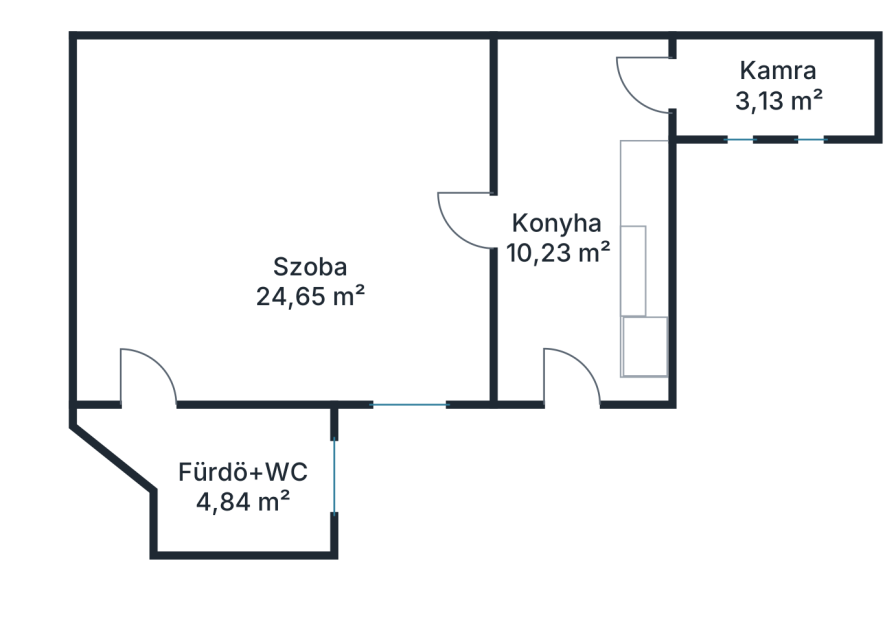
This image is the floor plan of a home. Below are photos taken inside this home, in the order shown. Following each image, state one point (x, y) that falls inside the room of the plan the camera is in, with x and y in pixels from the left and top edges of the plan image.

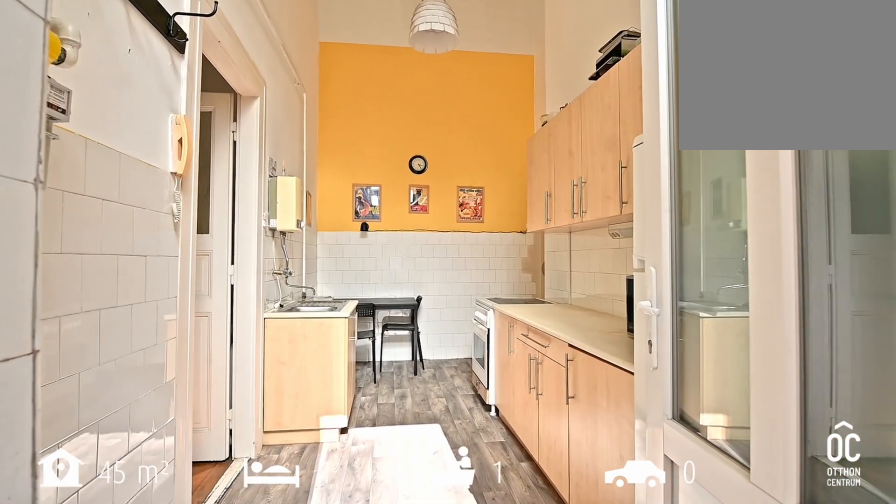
(558, 333)
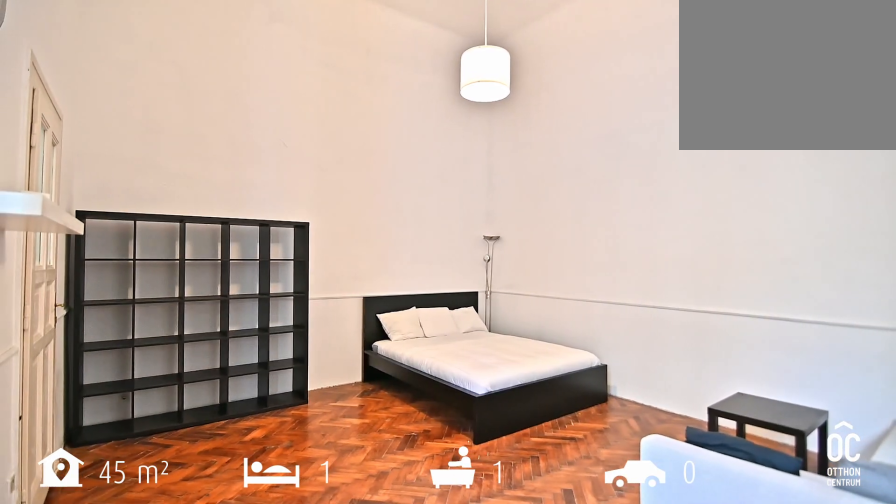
(284, 190)
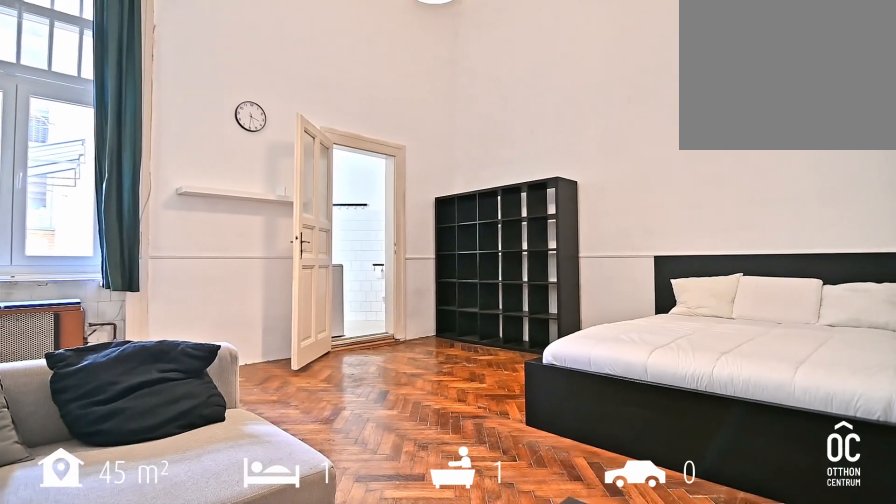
(284, 189)
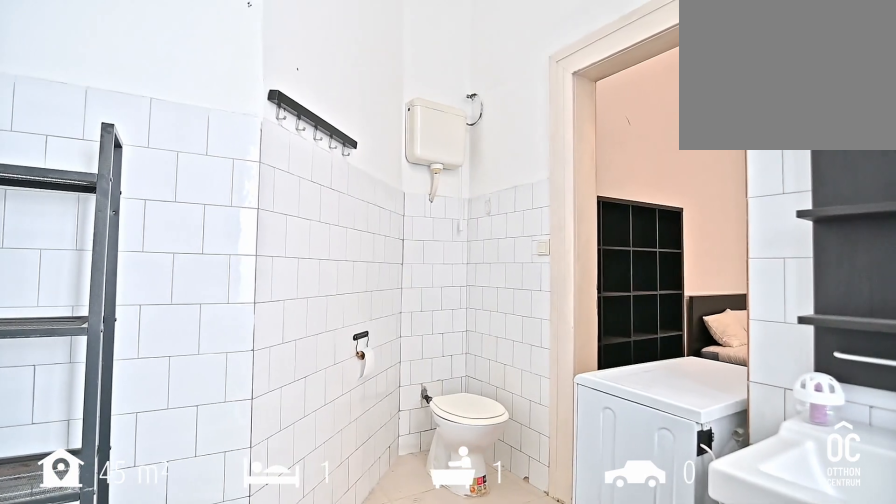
(241, 477)
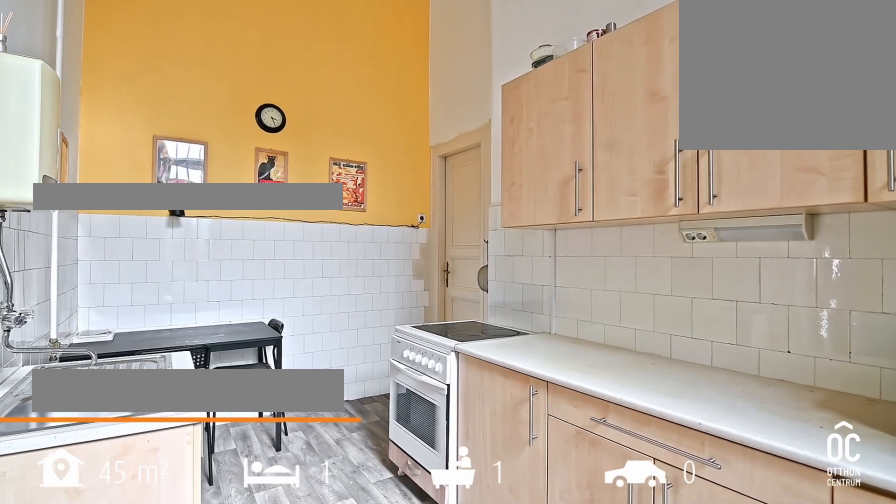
(557, 190)
